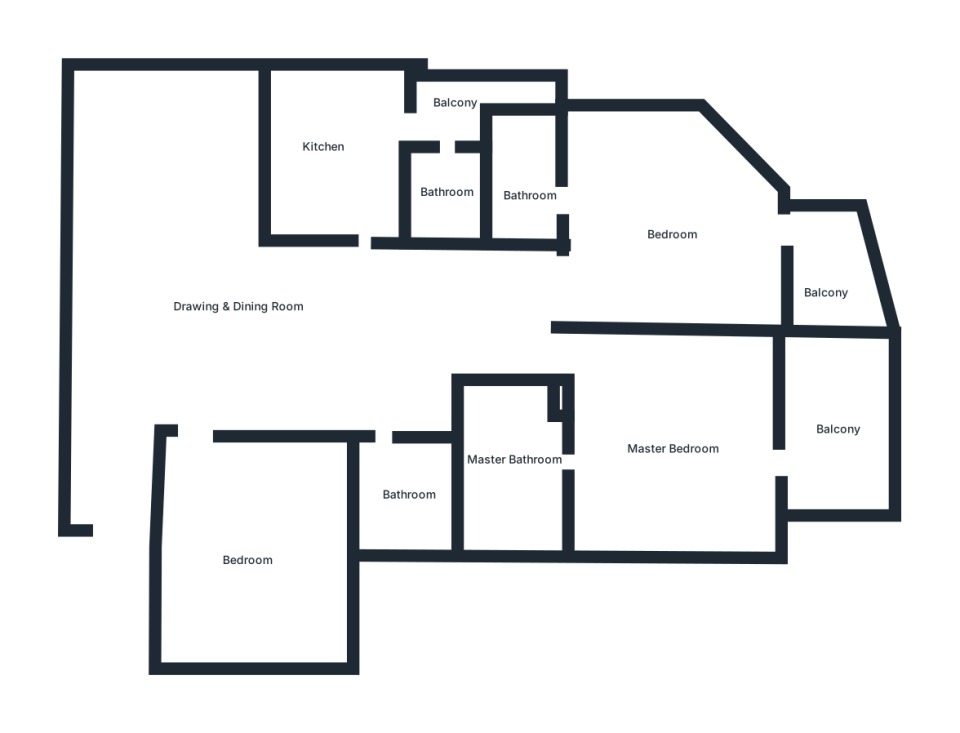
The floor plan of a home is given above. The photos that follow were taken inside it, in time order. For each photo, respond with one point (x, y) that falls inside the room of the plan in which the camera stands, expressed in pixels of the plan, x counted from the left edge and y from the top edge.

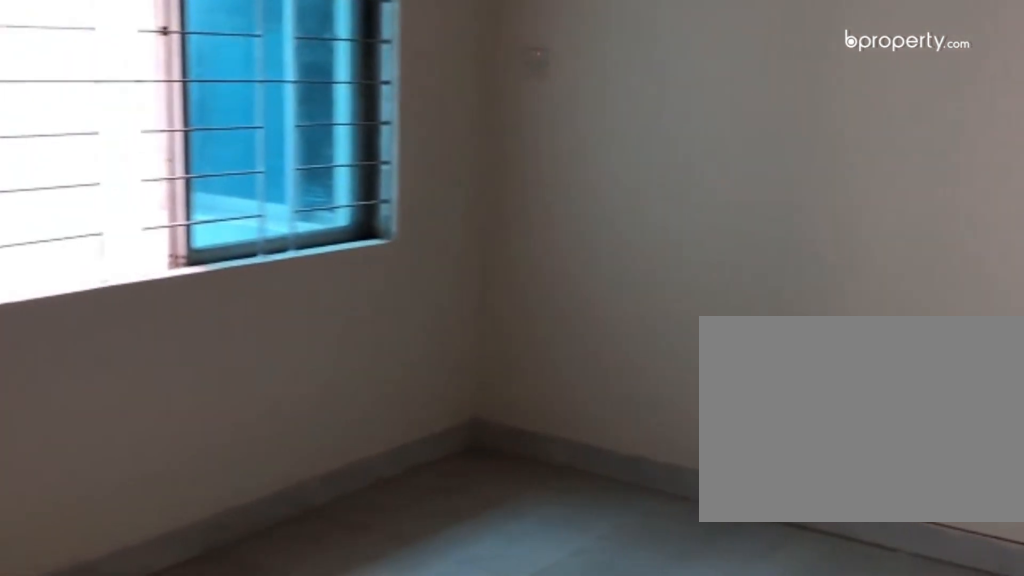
(231, 531)
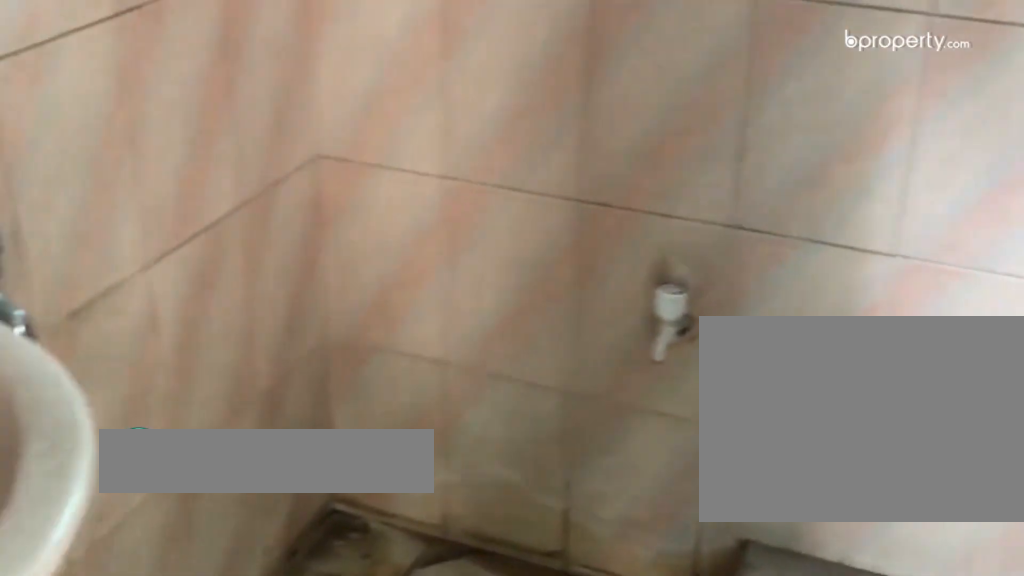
(406, 484)
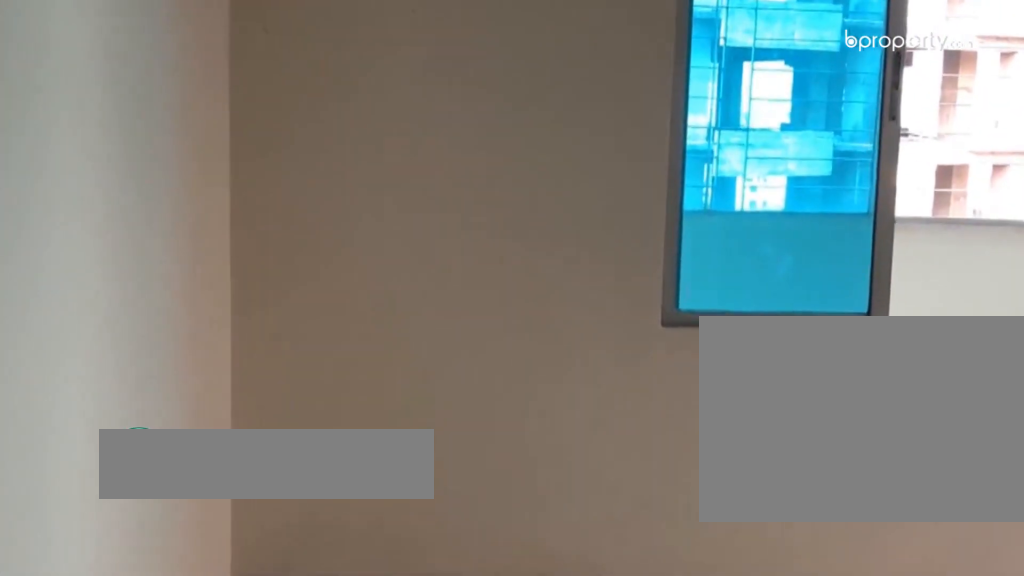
(654, 386)
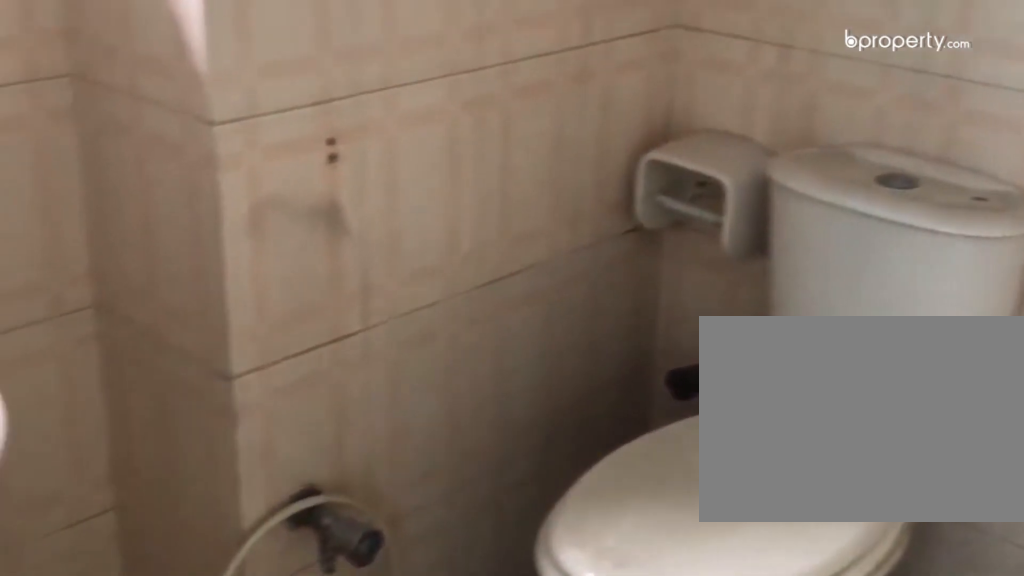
(513, 462)
